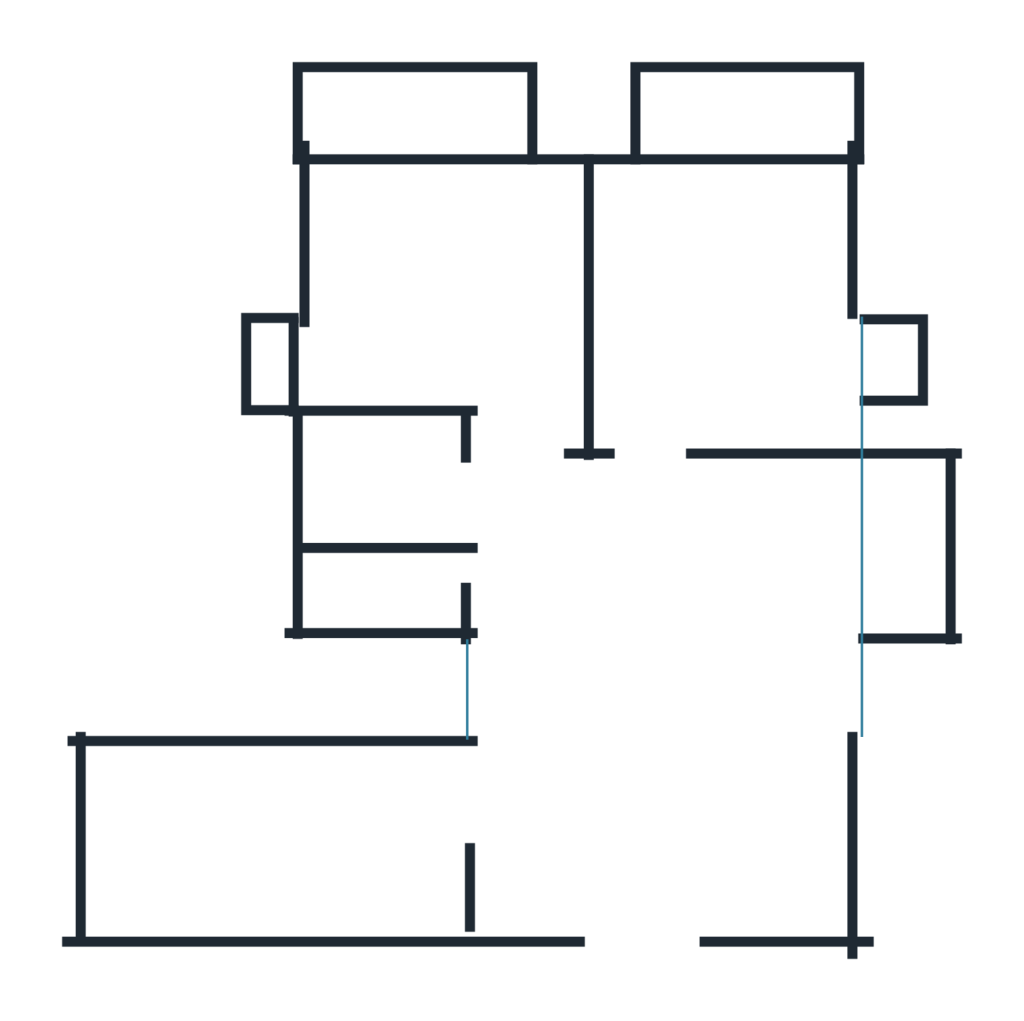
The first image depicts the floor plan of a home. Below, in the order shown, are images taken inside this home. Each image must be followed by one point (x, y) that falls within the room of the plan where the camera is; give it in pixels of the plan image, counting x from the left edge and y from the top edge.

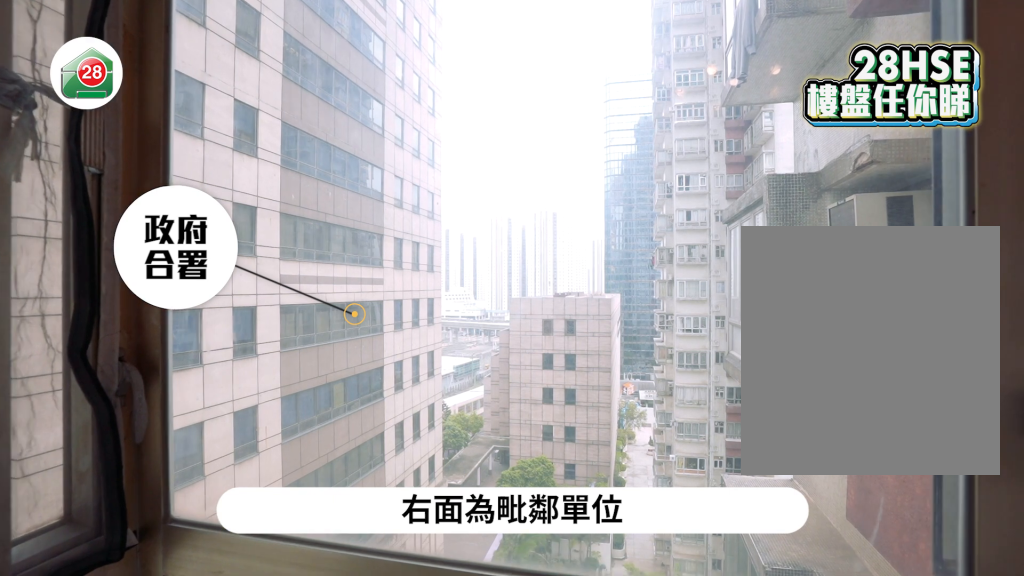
(665, 716)
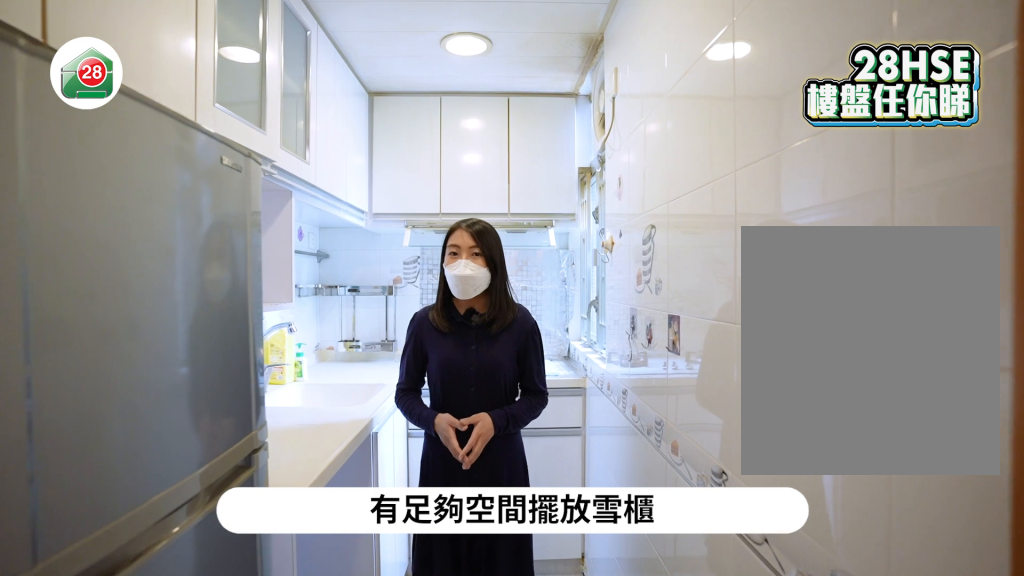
(324, 821)
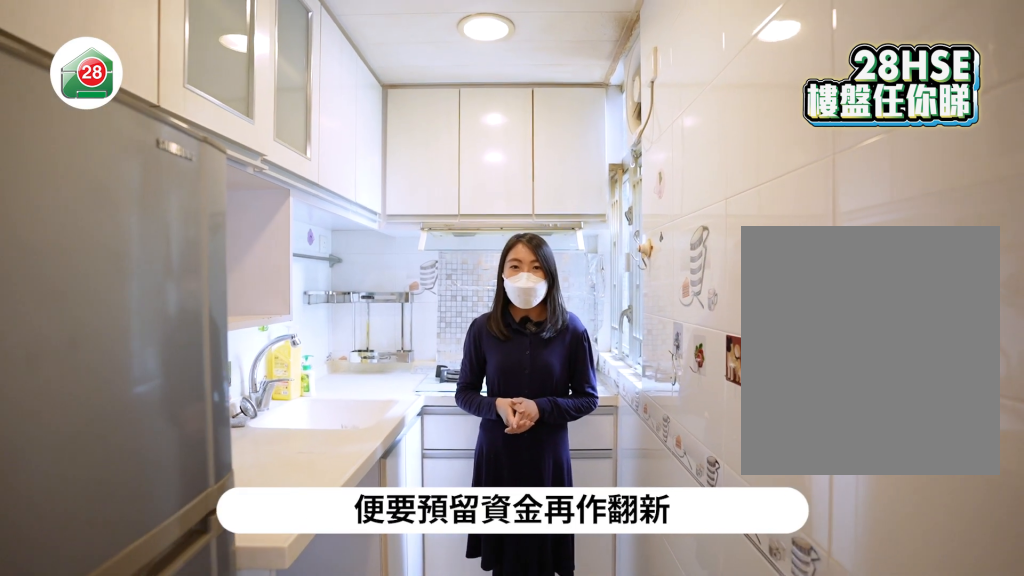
(324, 823)
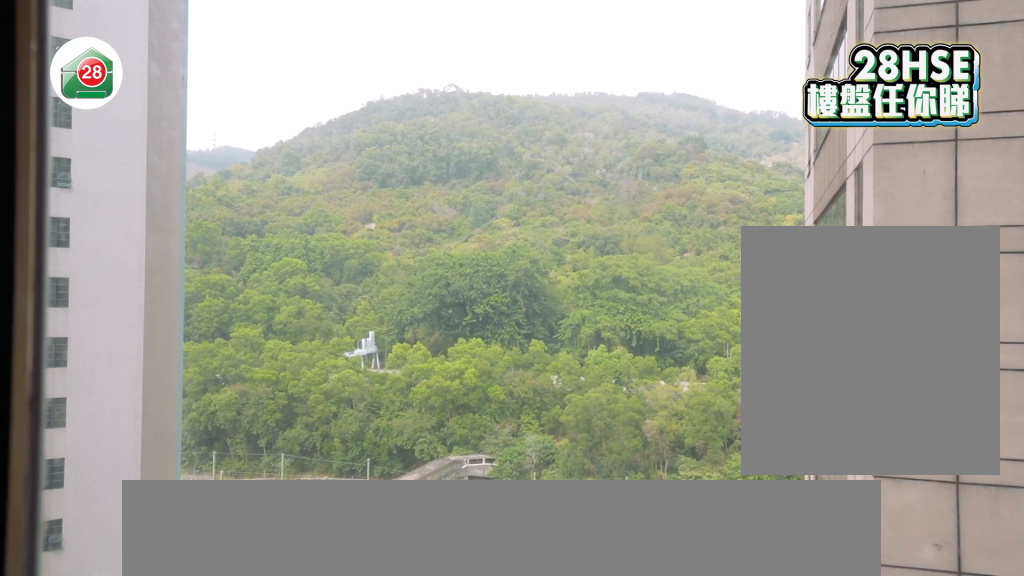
(725, 304)
